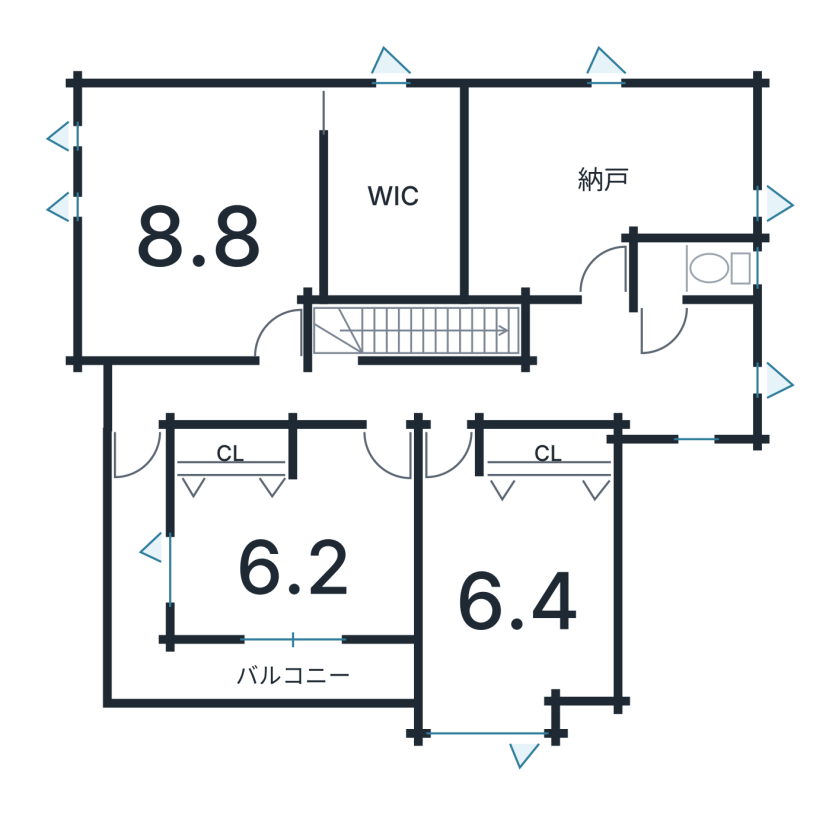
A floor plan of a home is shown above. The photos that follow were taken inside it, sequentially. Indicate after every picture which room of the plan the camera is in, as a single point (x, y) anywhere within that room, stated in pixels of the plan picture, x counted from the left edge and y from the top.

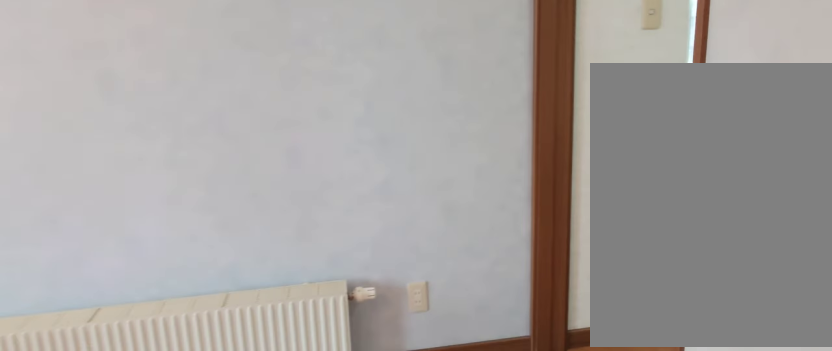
(181, 236)
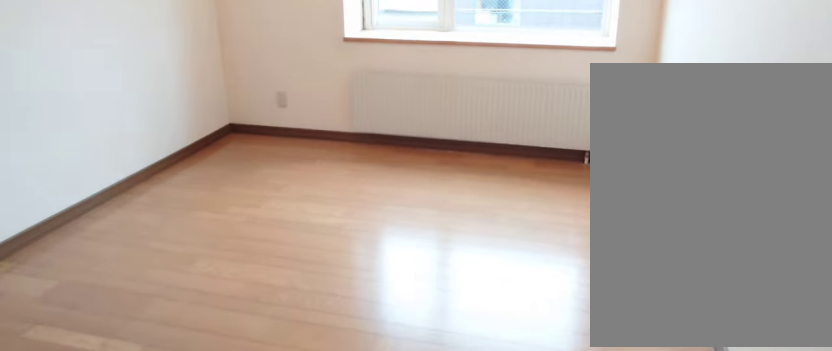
(509, 600)
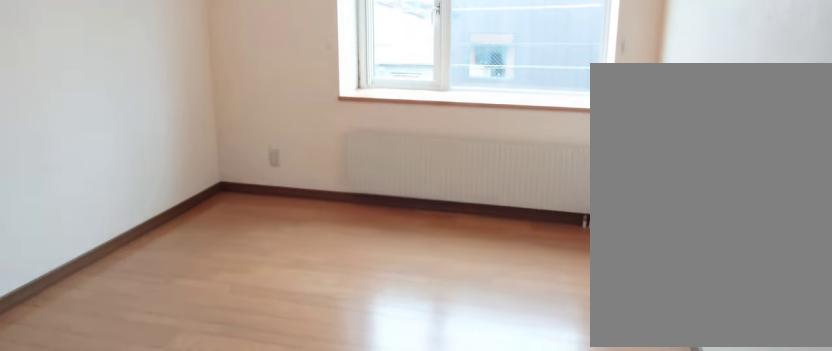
(509, 600)
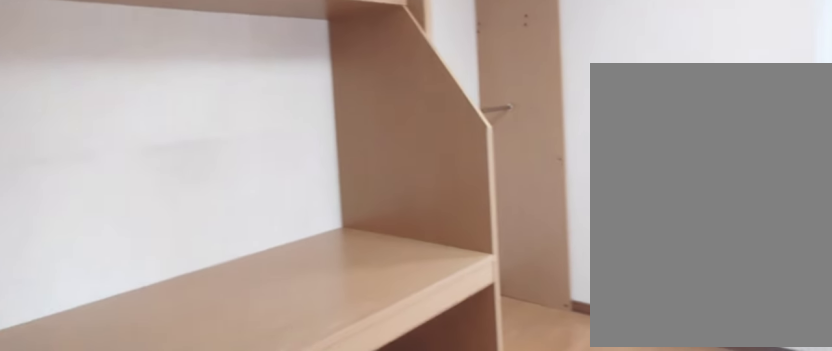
(564, 193)
